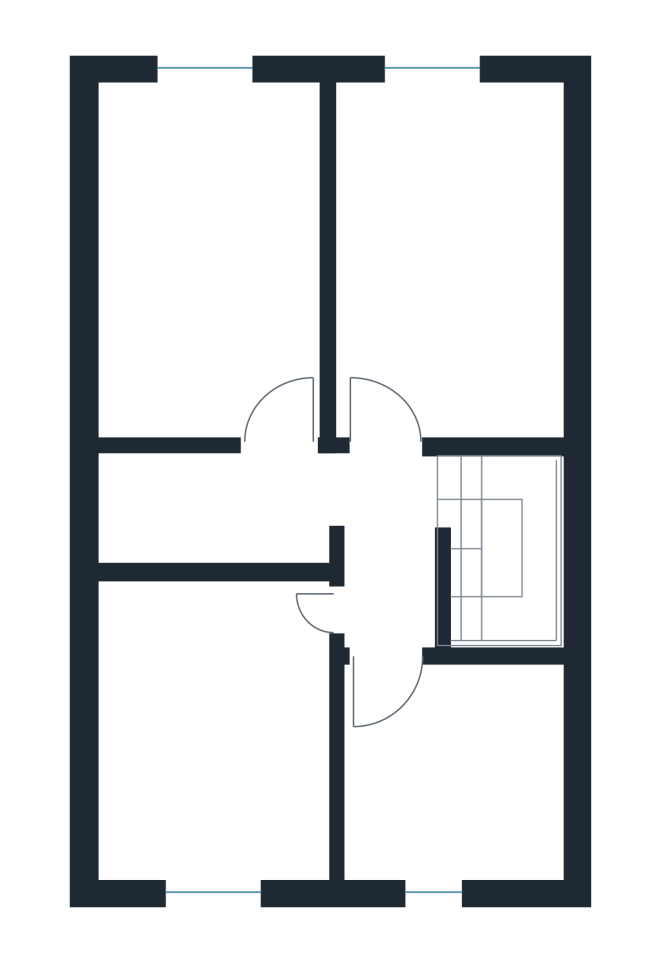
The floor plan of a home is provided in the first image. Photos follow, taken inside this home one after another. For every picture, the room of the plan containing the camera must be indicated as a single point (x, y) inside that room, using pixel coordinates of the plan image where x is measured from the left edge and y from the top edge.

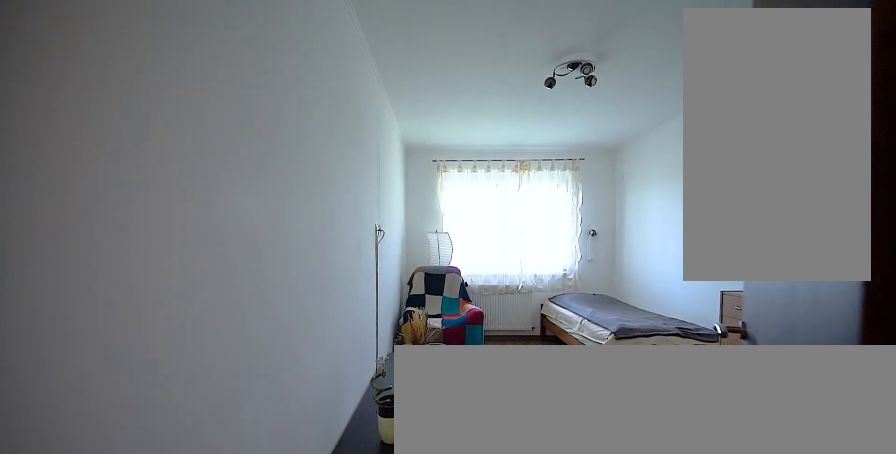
(456, 254)
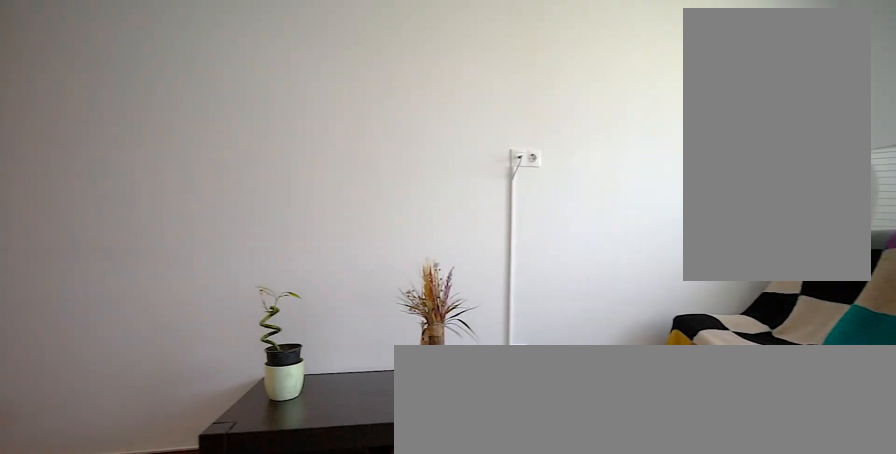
(456, 254)
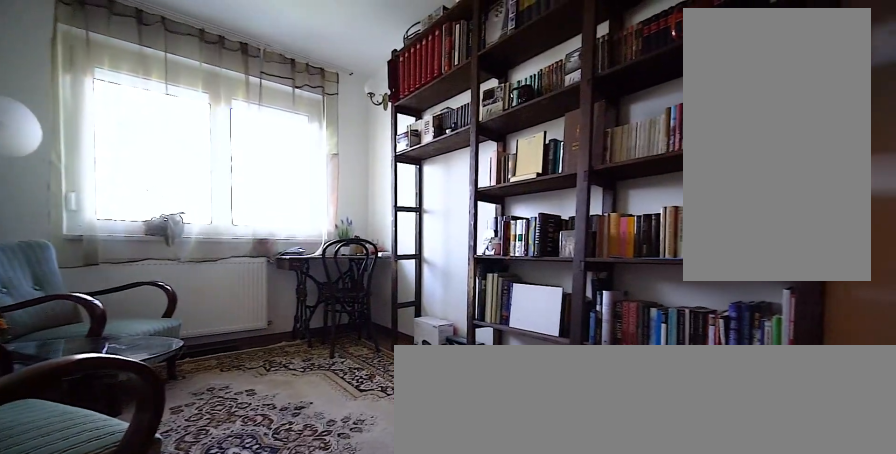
(205, 254)
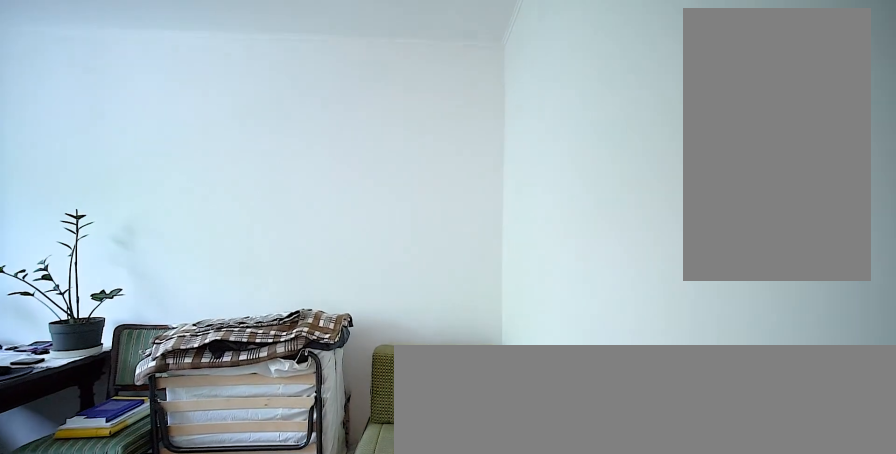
(206, 741)
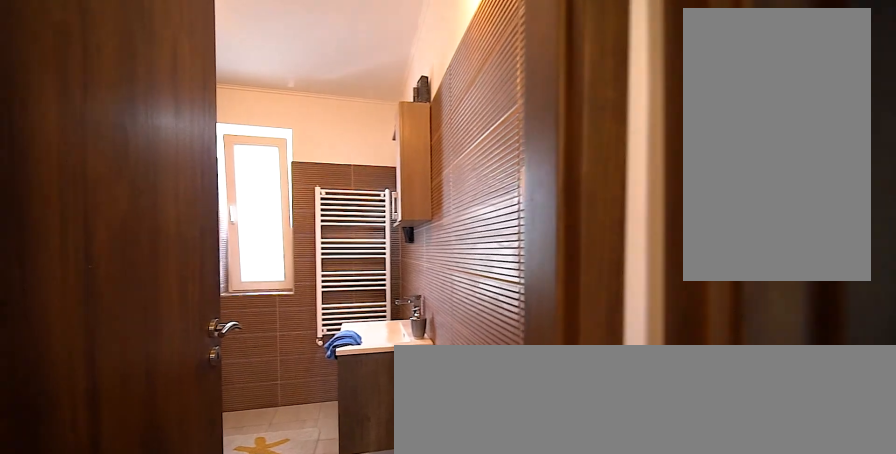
(455, 759)
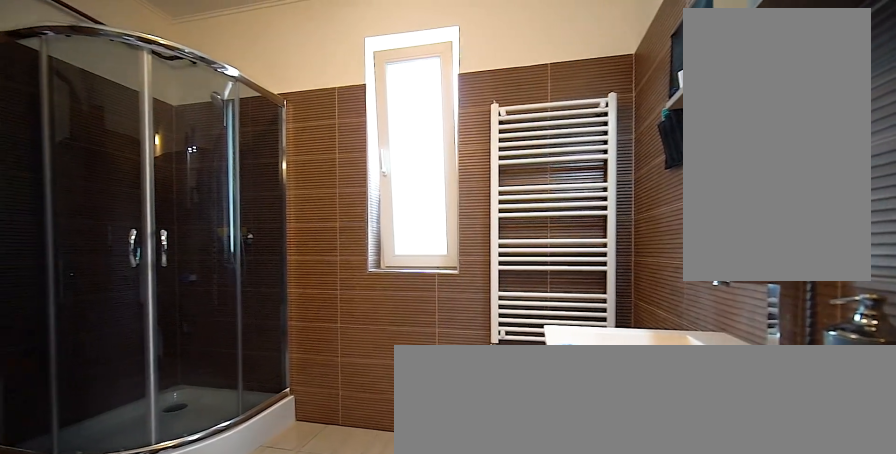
(454, 759)
